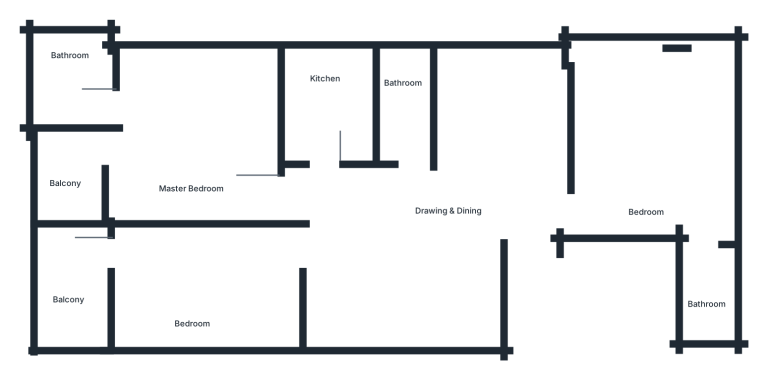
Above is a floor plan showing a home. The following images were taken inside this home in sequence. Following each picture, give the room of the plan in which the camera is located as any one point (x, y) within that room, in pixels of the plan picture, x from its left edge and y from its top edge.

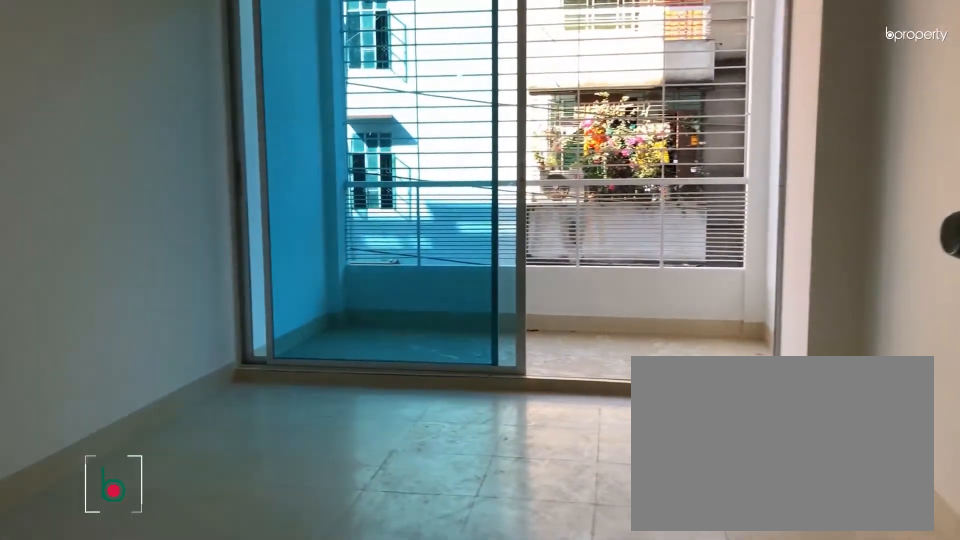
(192, 287)
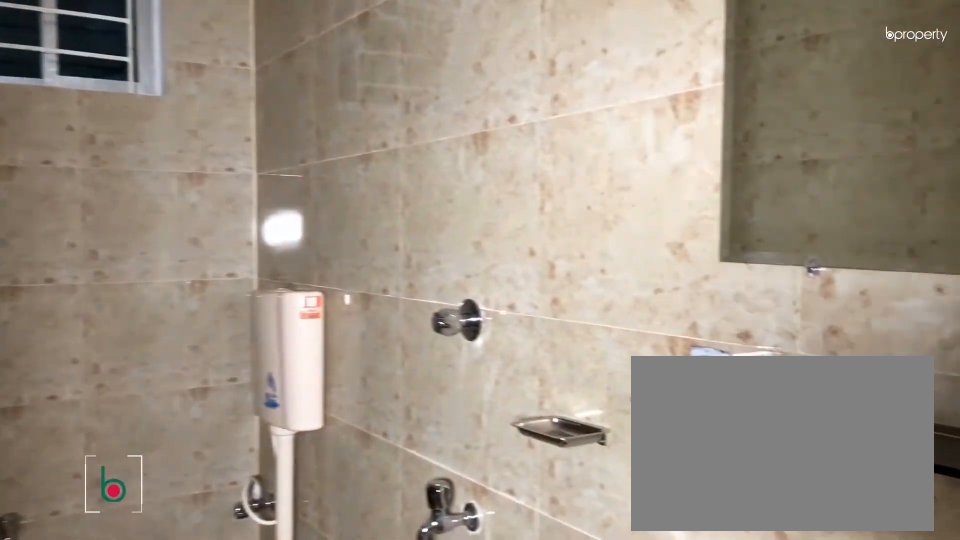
(406, 108)
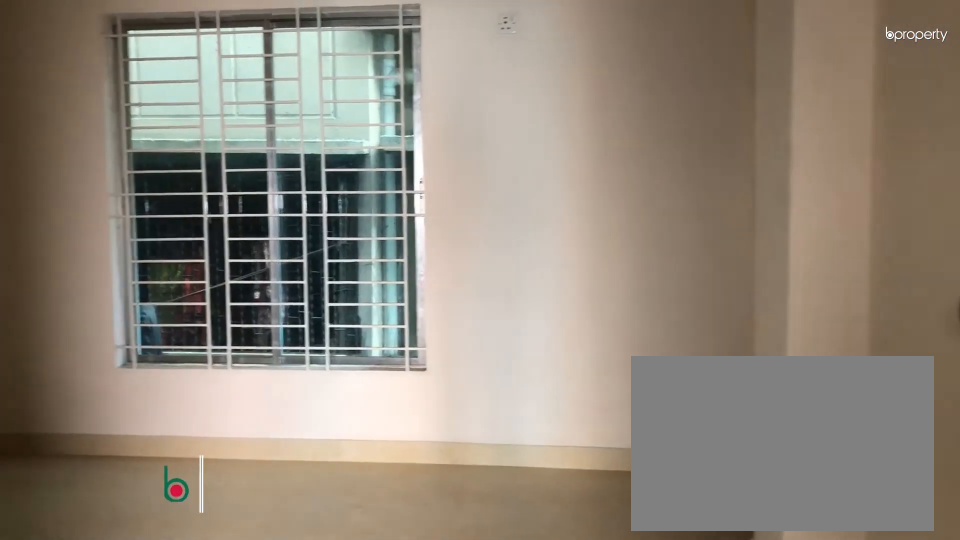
(641, 141)
